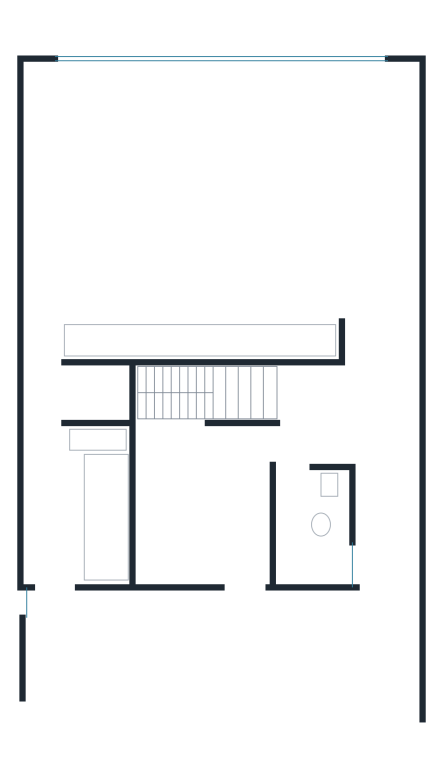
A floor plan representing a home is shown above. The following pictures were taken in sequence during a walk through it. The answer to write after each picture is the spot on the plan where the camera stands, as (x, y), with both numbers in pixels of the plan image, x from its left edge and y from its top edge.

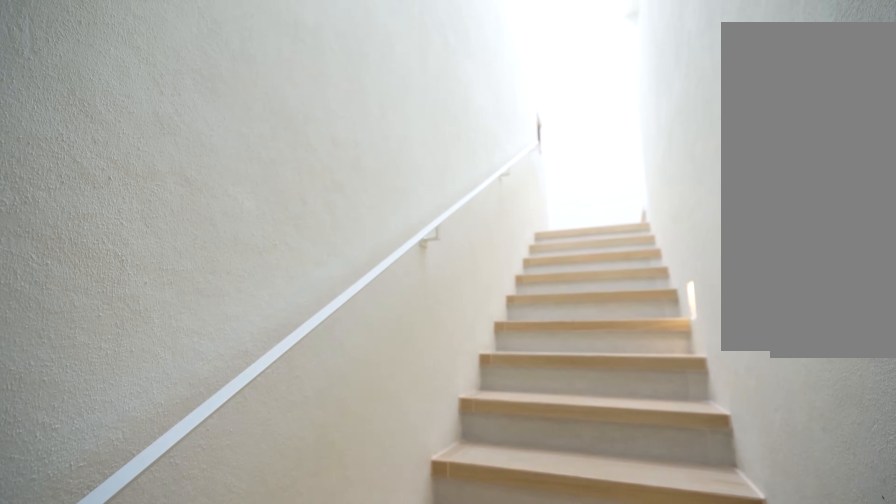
(304, 394)
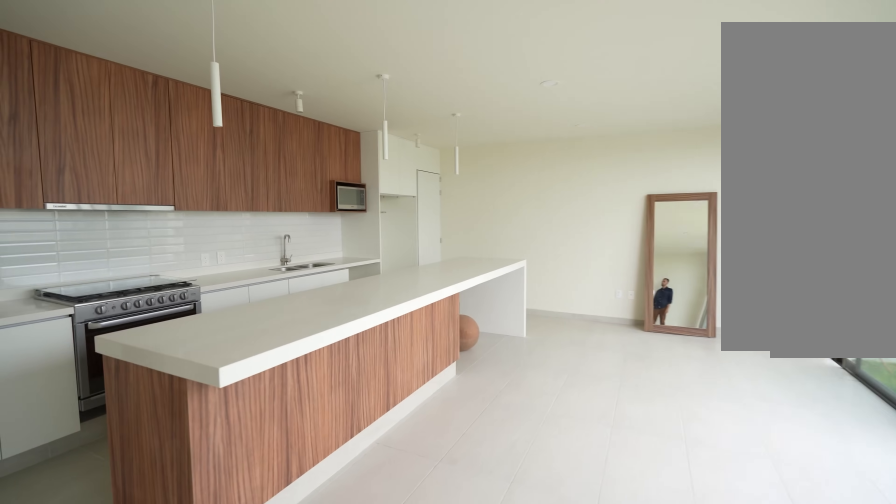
(385, 217)
